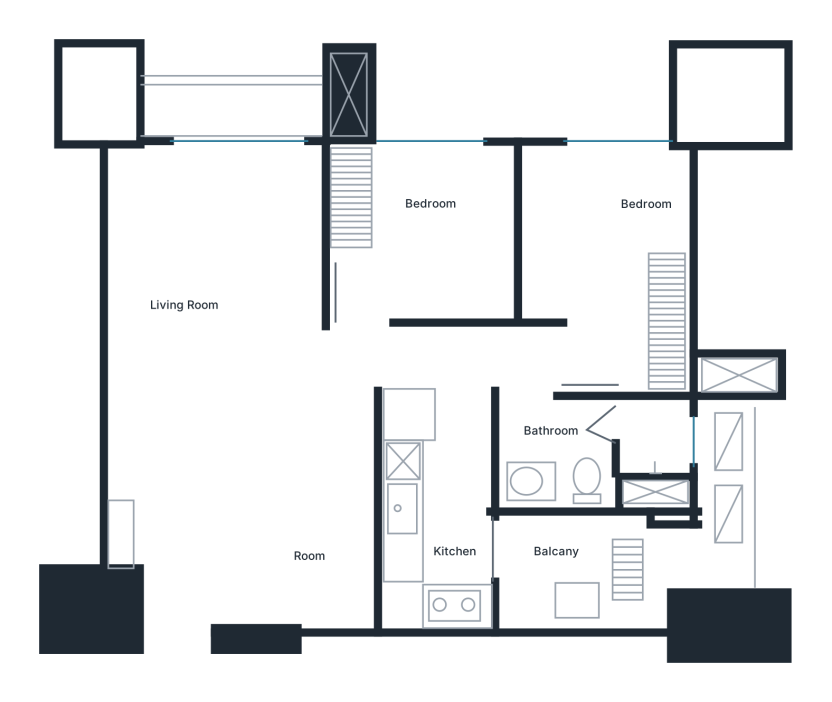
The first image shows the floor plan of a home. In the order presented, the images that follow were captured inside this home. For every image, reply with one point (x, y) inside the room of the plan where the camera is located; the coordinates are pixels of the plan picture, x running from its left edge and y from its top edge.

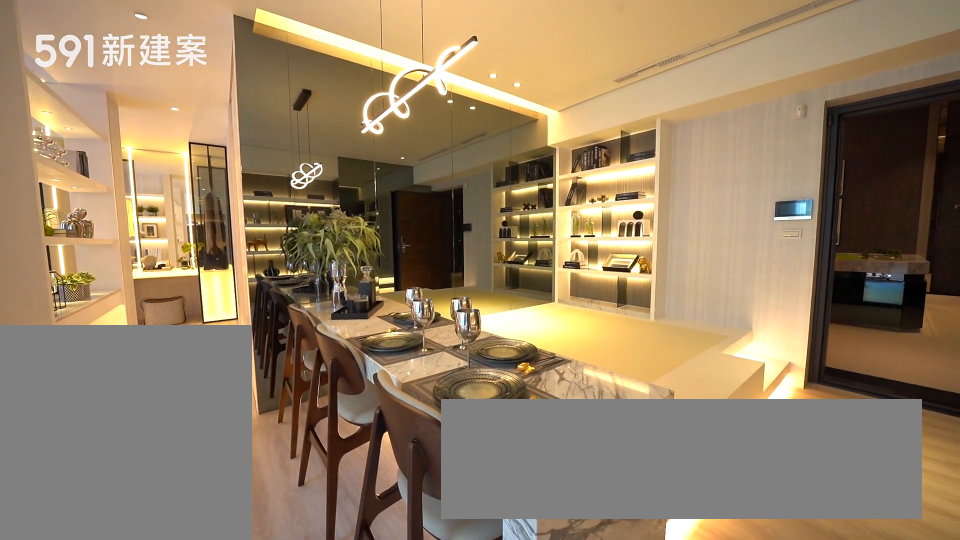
(292, 428)
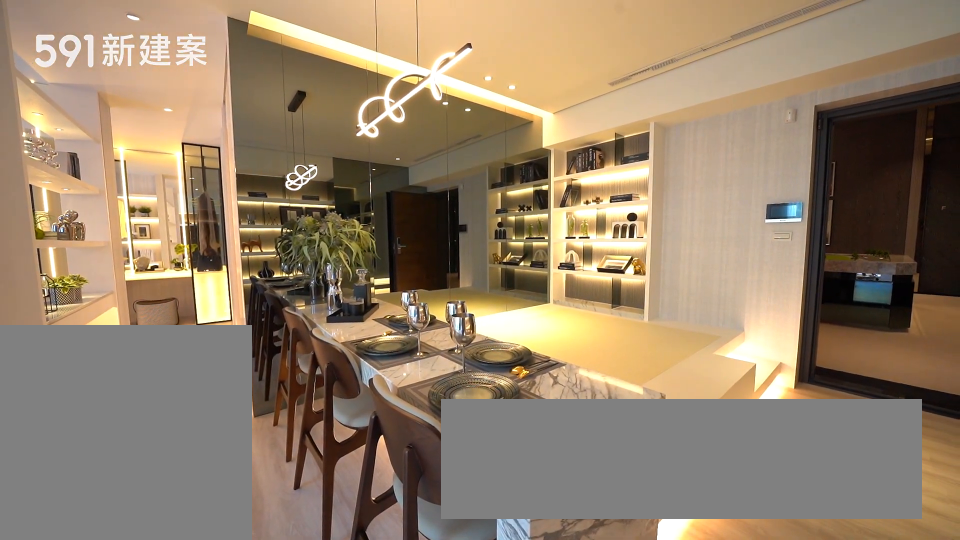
(292, 428)
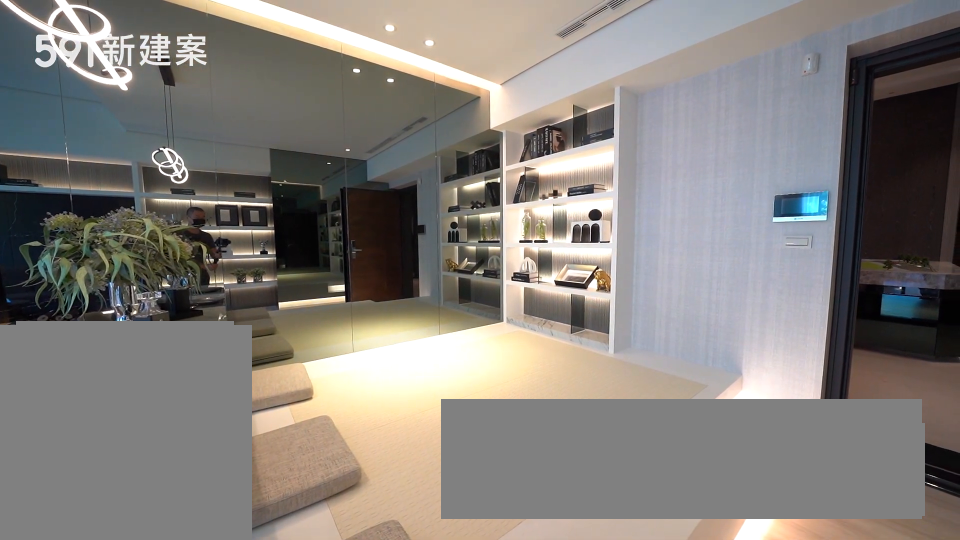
(304, 552)
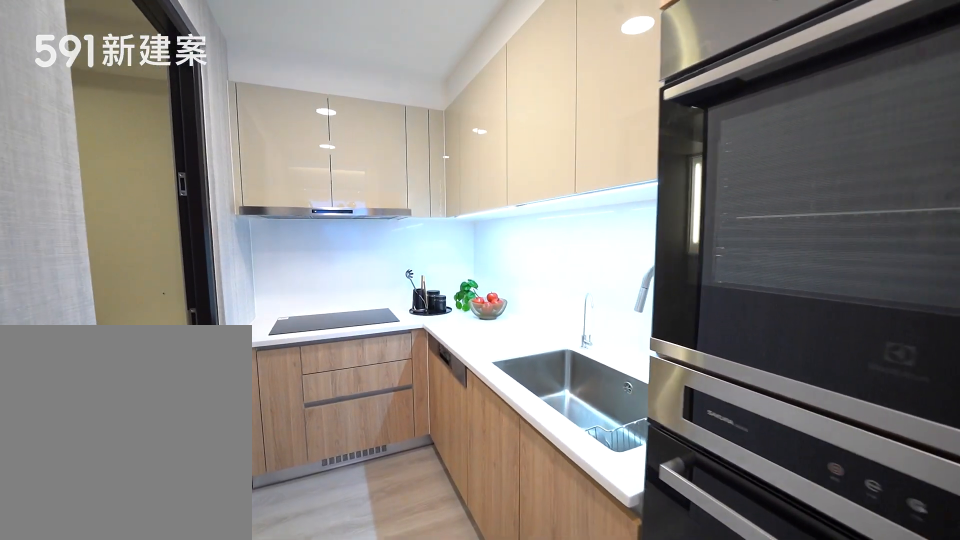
(438, 508)
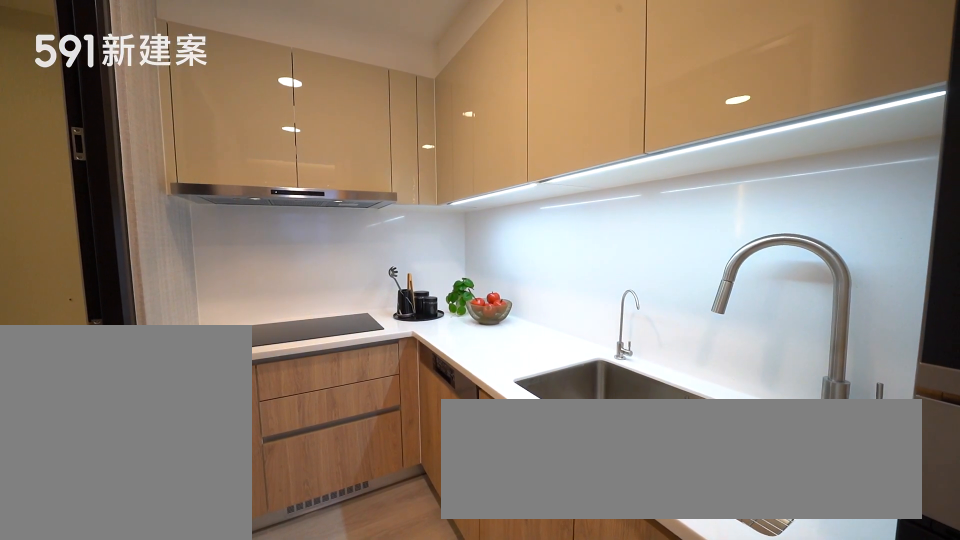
(438, 508)
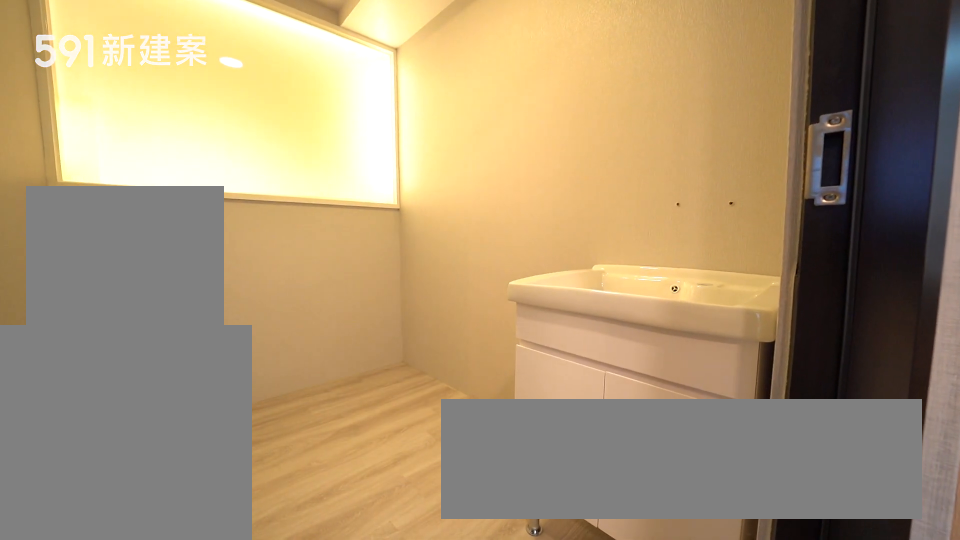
(590, 574)
